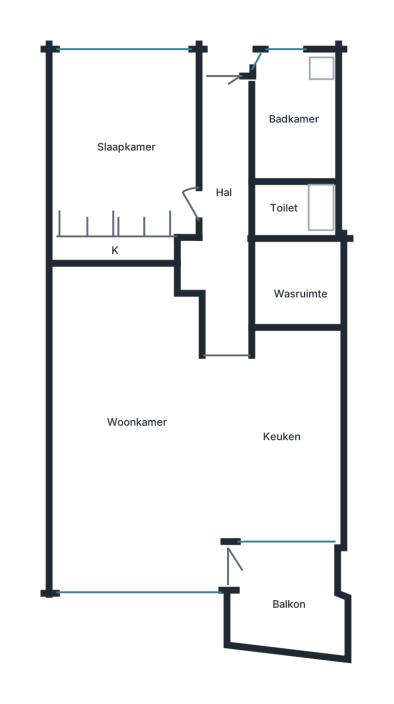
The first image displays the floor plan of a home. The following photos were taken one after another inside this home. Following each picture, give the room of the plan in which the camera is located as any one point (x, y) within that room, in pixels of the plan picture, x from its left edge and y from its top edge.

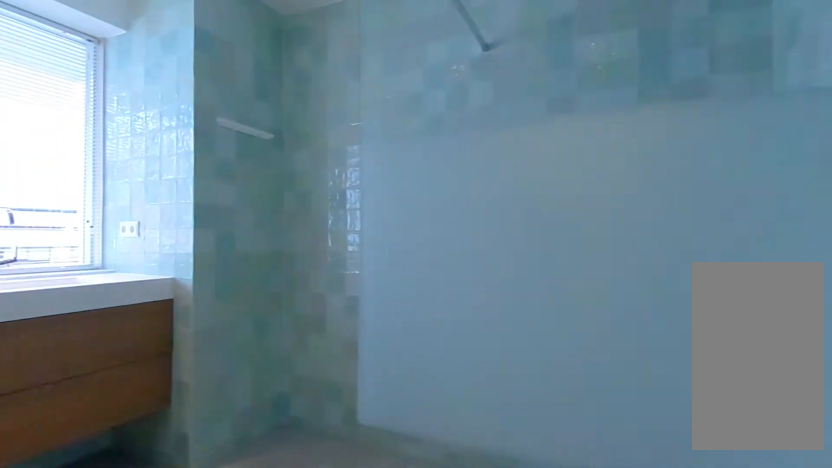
(296, 118)
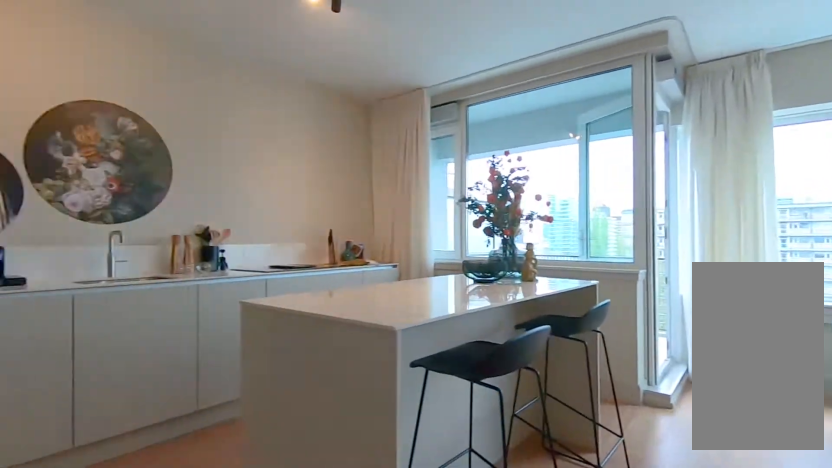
(196, 426)
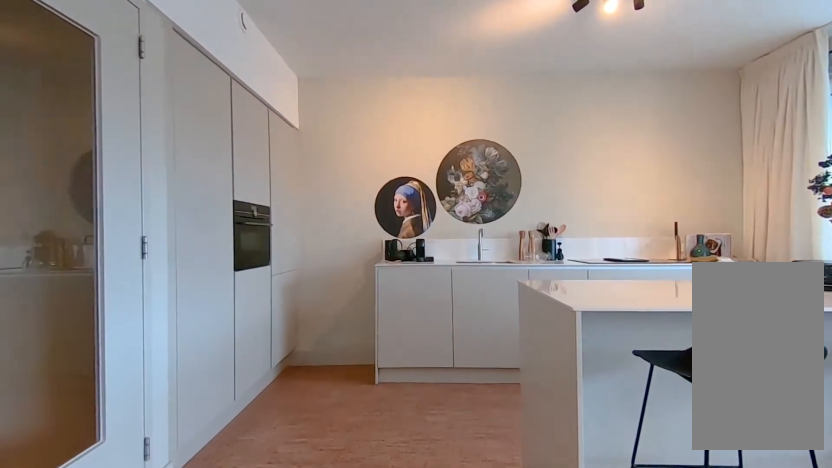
(196, 428)
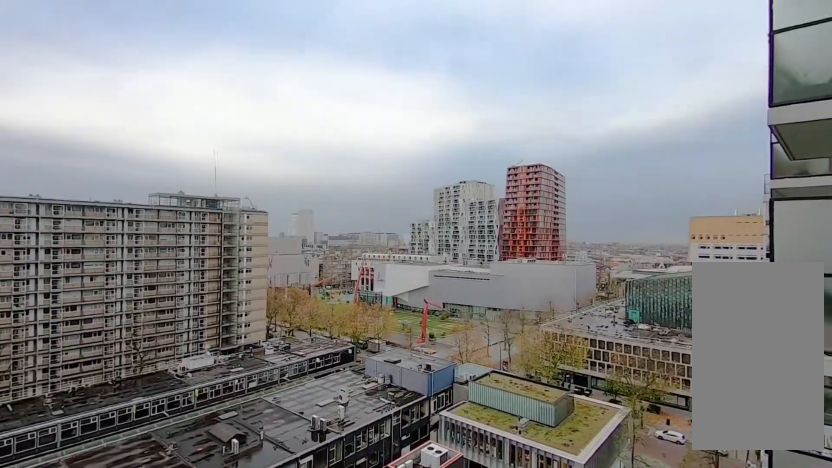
(285, 602)
